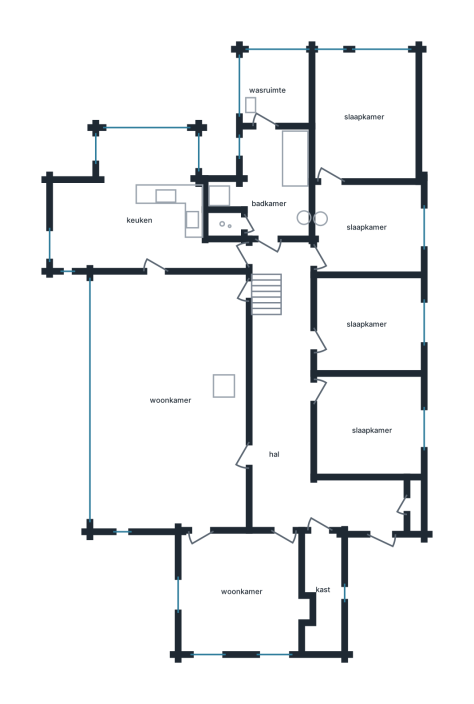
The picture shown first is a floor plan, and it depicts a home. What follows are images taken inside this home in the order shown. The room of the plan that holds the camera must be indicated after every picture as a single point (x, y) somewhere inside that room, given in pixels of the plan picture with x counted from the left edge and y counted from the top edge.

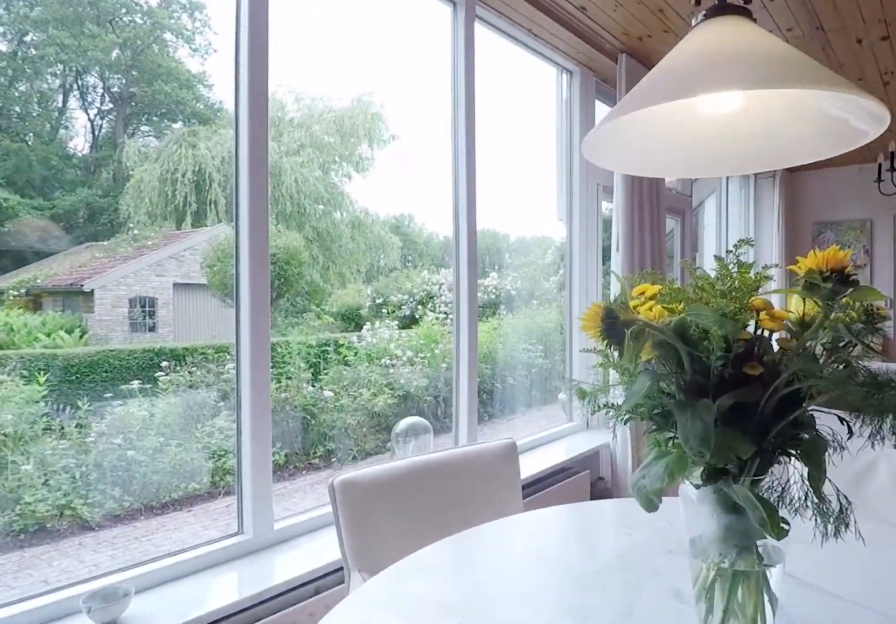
(171, 400)
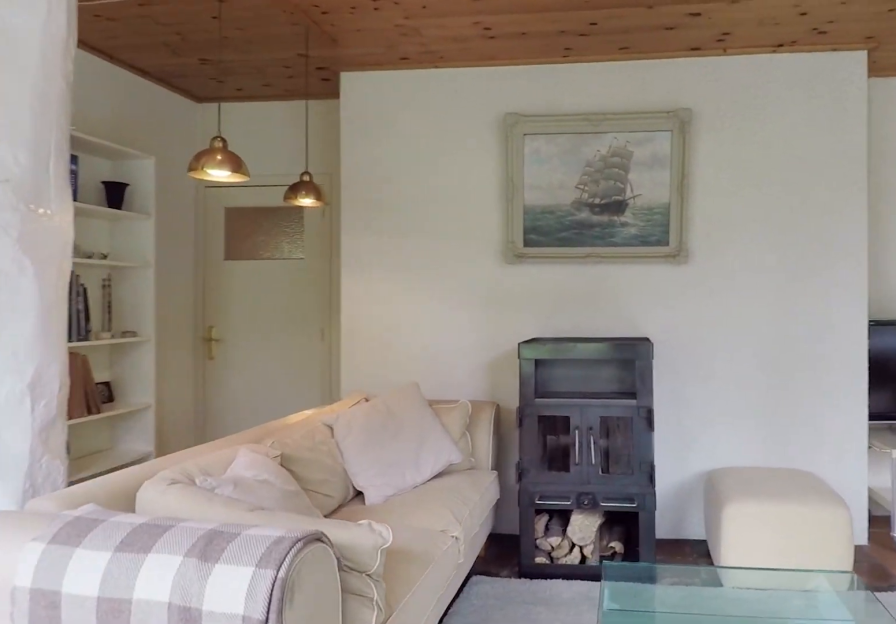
(171, 400)
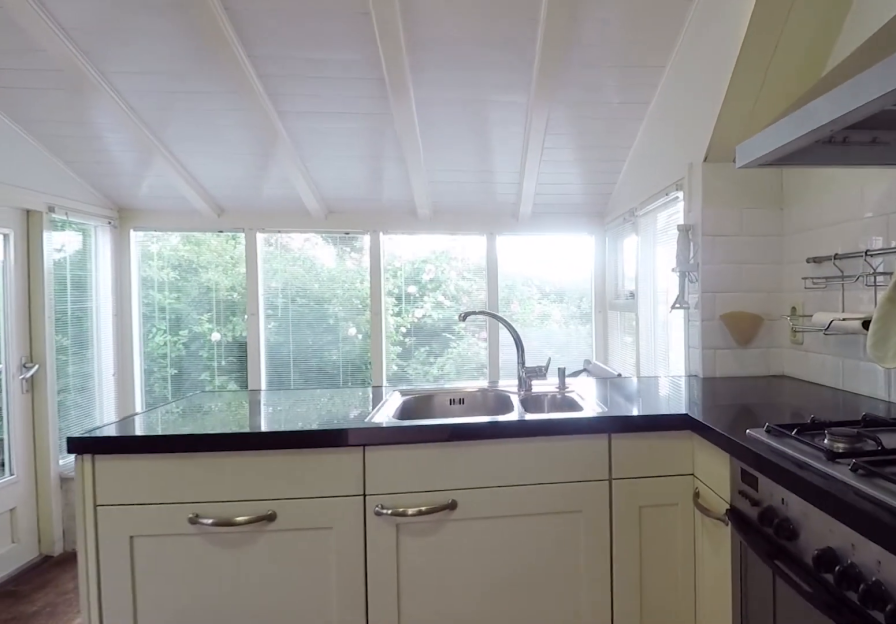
(140, 209)
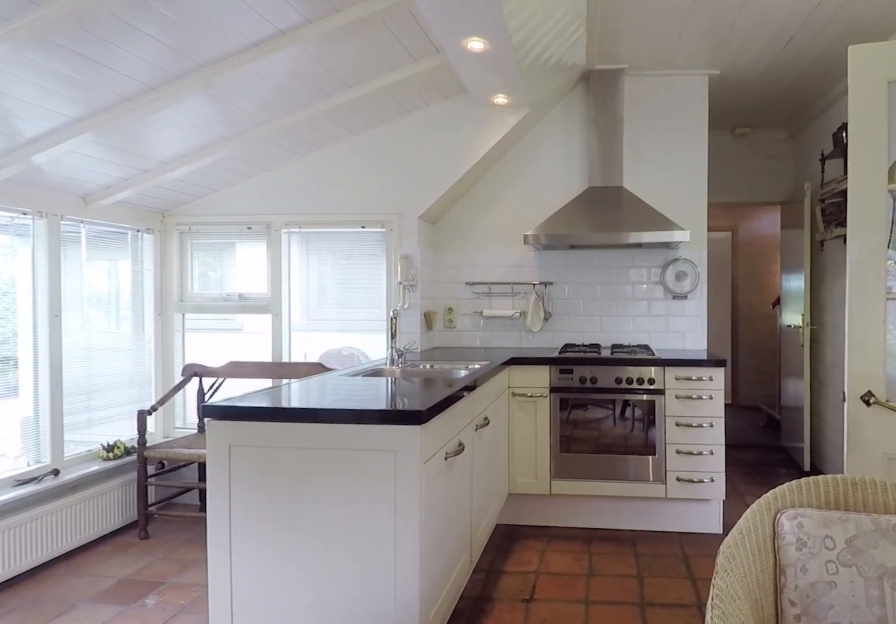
(140, 209)
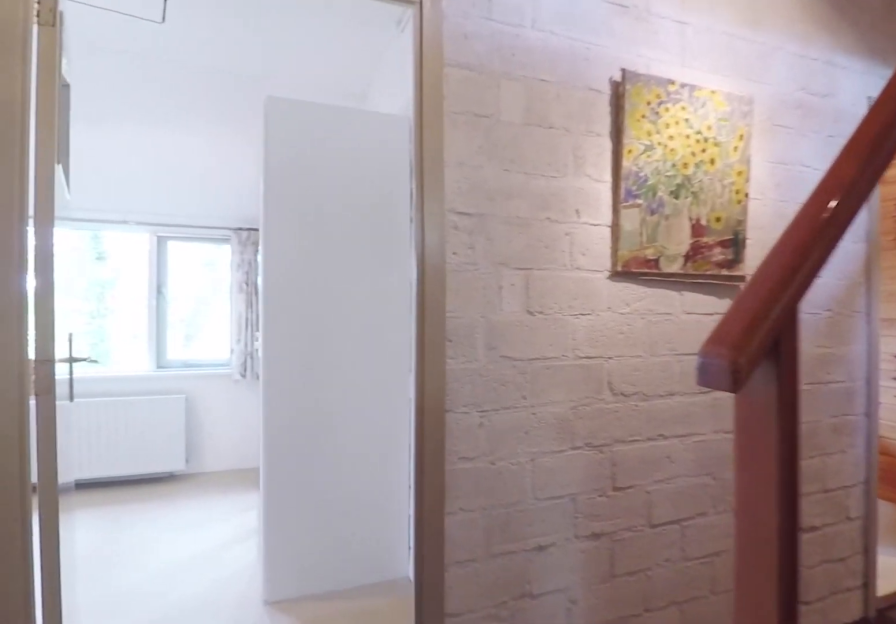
(300, 416)
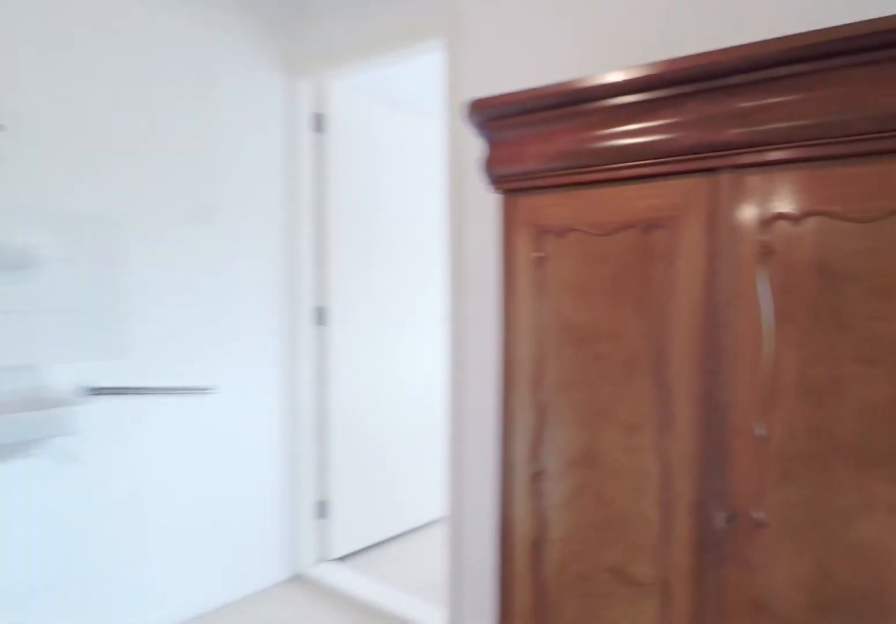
(367, 228)
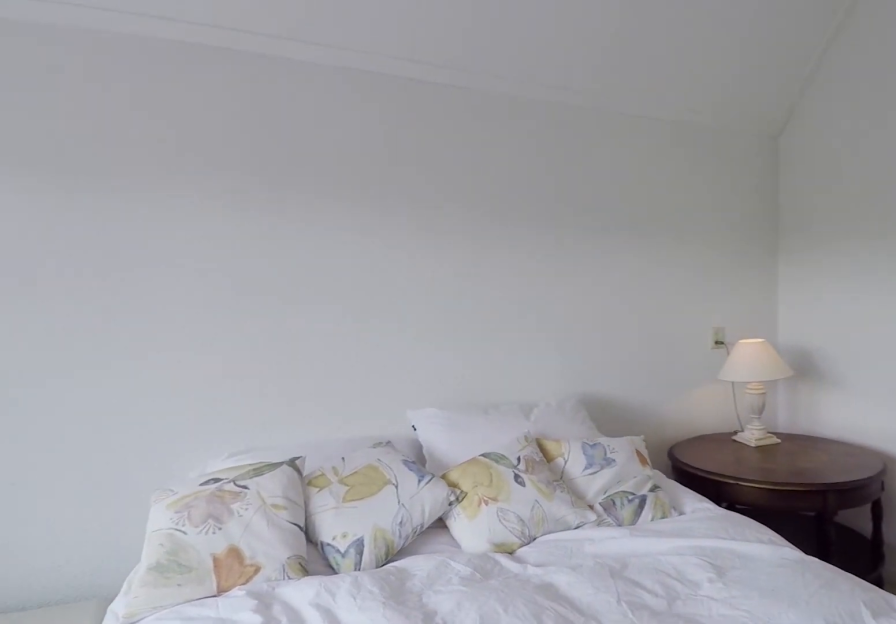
(363, 116)
